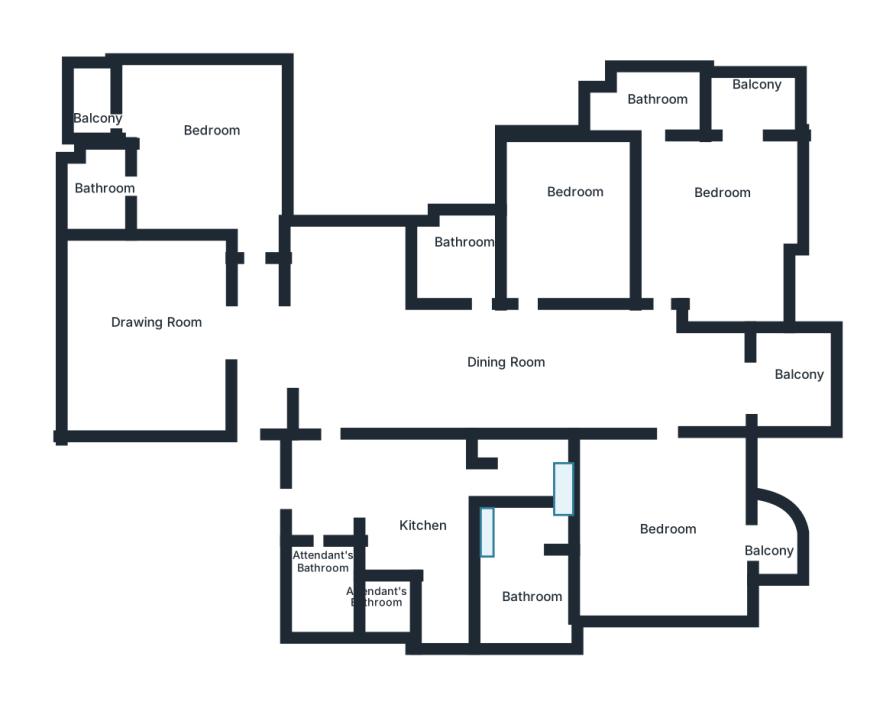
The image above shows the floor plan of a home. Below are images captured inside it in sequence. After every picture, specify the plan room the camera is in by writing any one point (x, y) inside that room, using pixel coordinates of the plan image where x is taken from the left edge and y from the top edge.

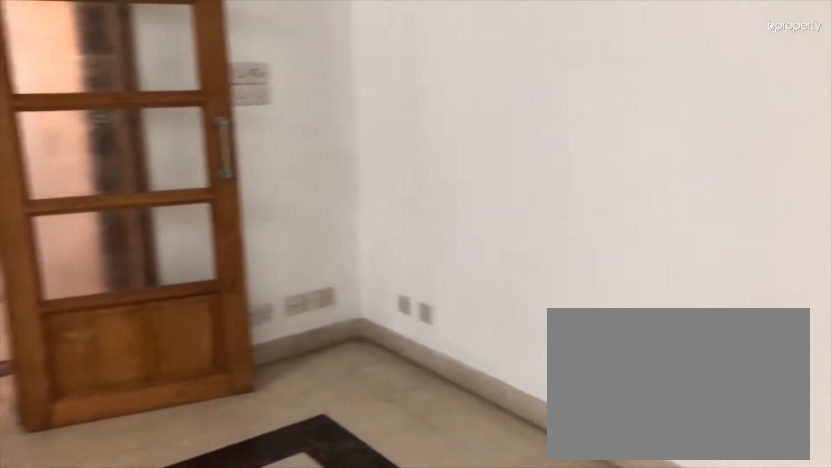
(139, 332)
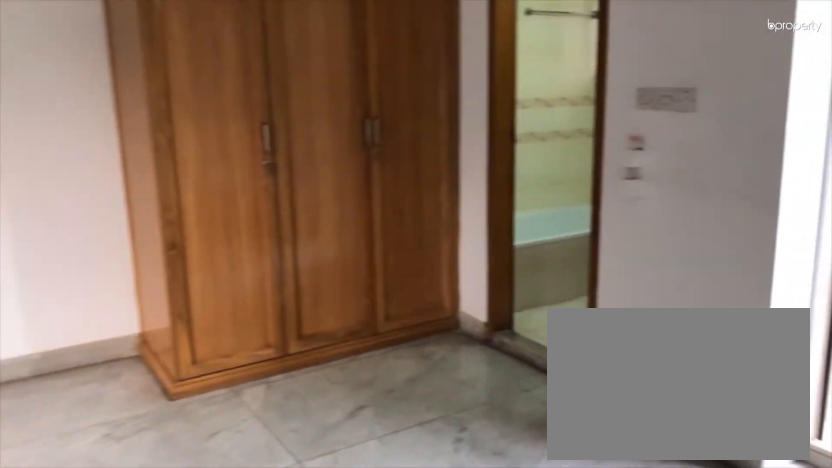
(188, 149)
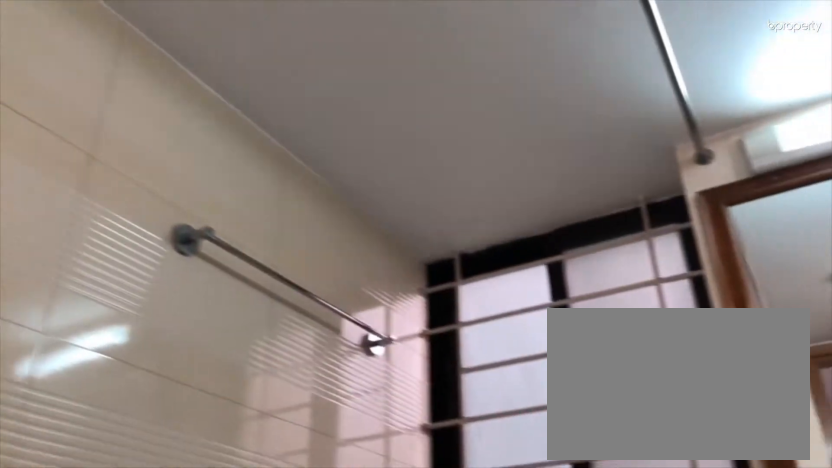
(109, 189)
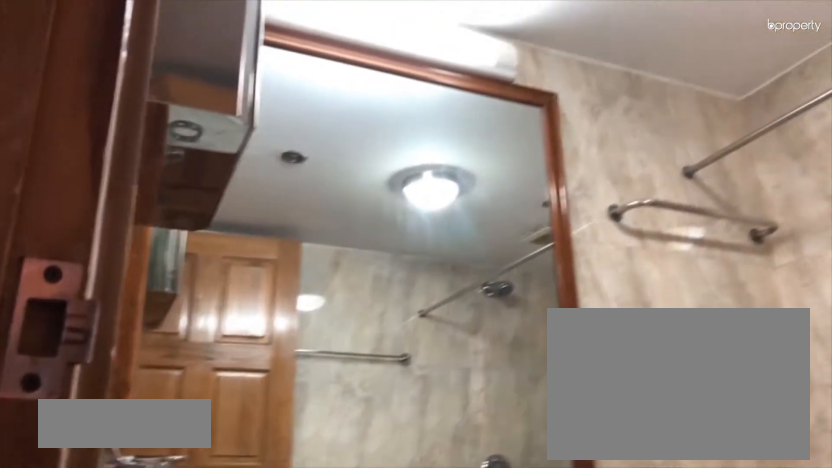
(461, 253)
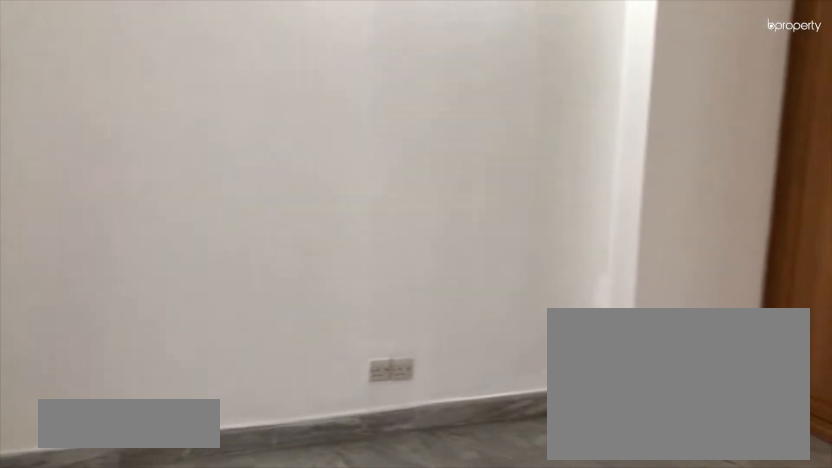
(576, 217)
